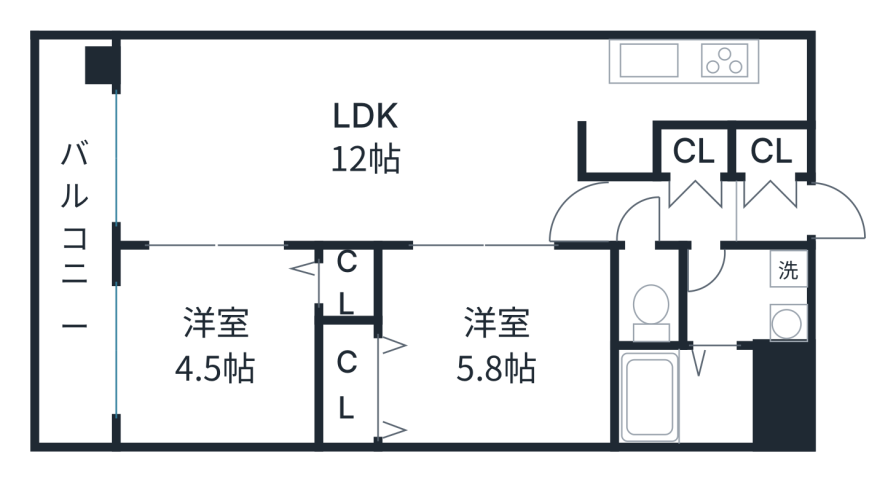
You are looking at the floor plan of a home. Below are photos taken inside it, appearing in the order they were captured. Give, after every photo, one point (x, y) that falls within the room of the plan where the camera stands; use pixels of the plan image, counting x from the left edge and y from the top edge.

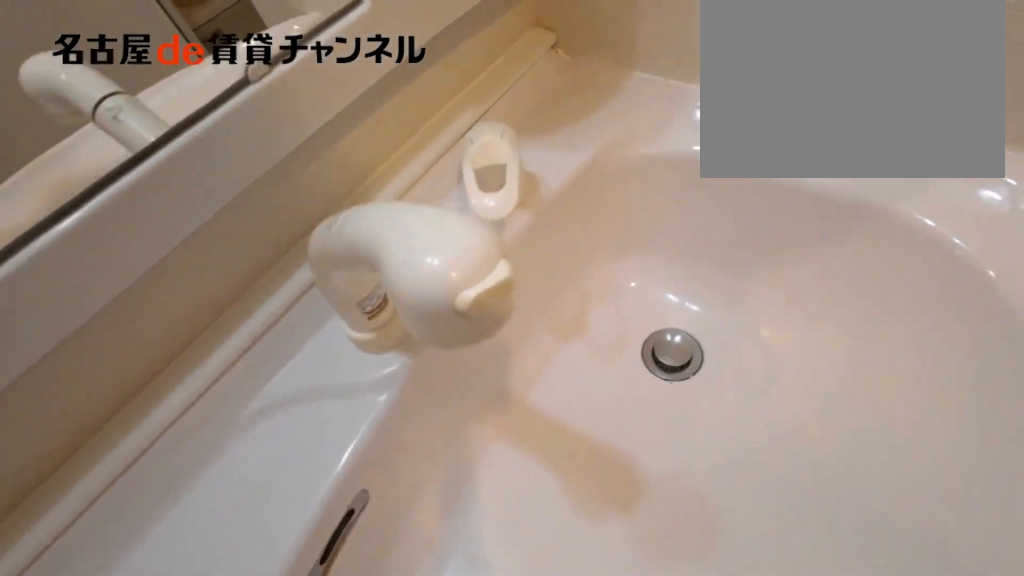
(747, 296)
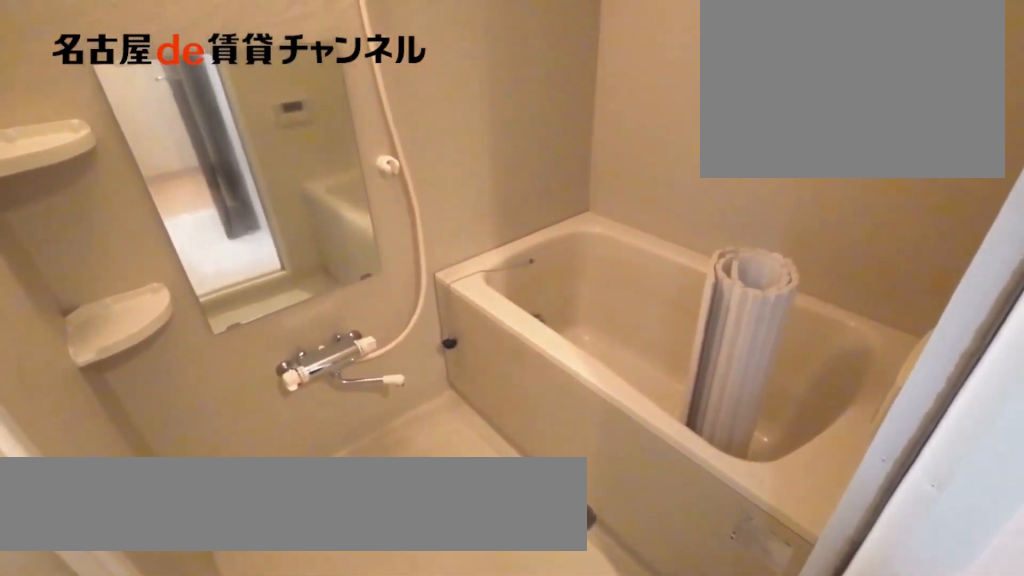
(682, 394)
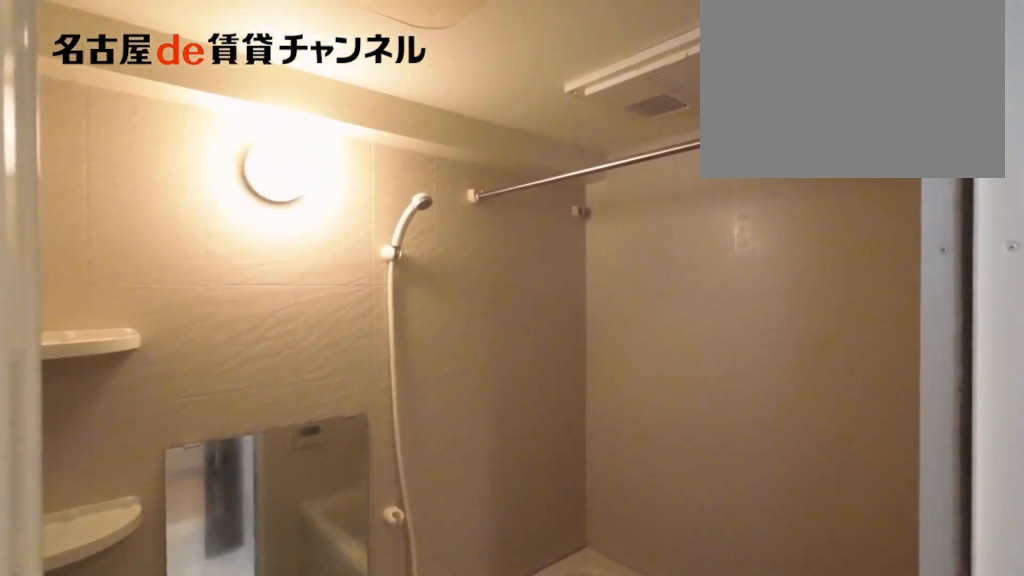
(682, 394)
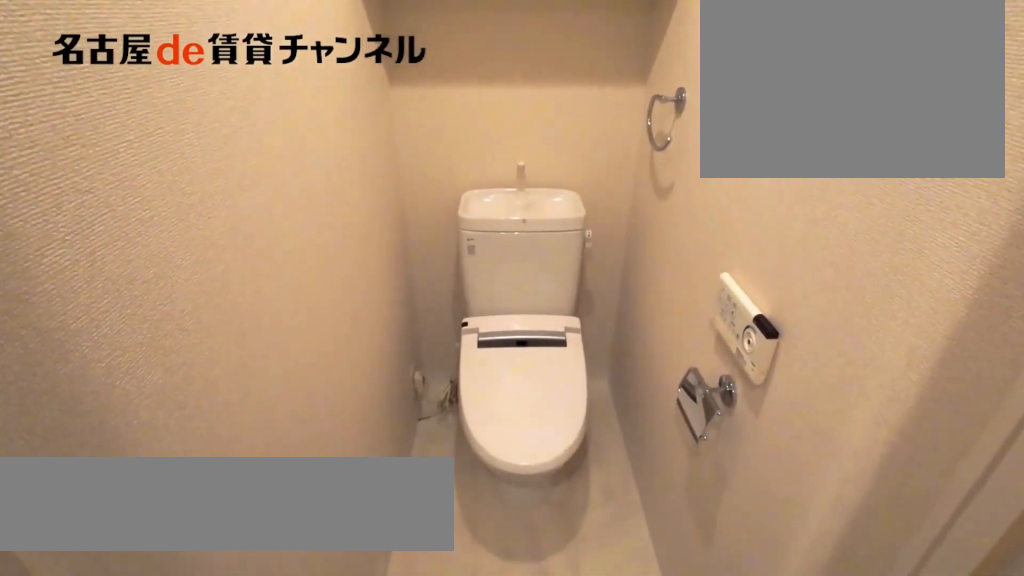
(648, 295)
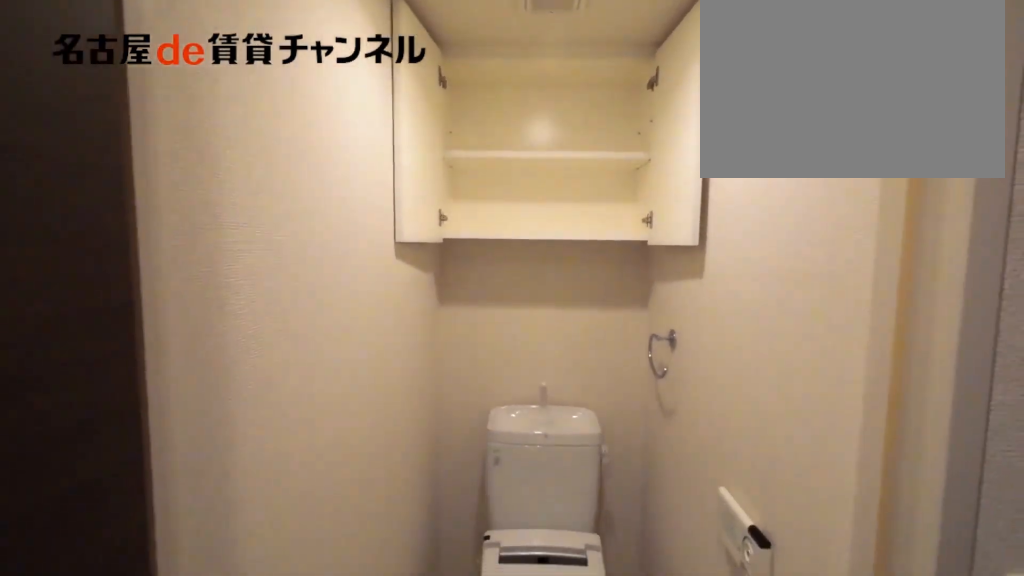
(648, 295)
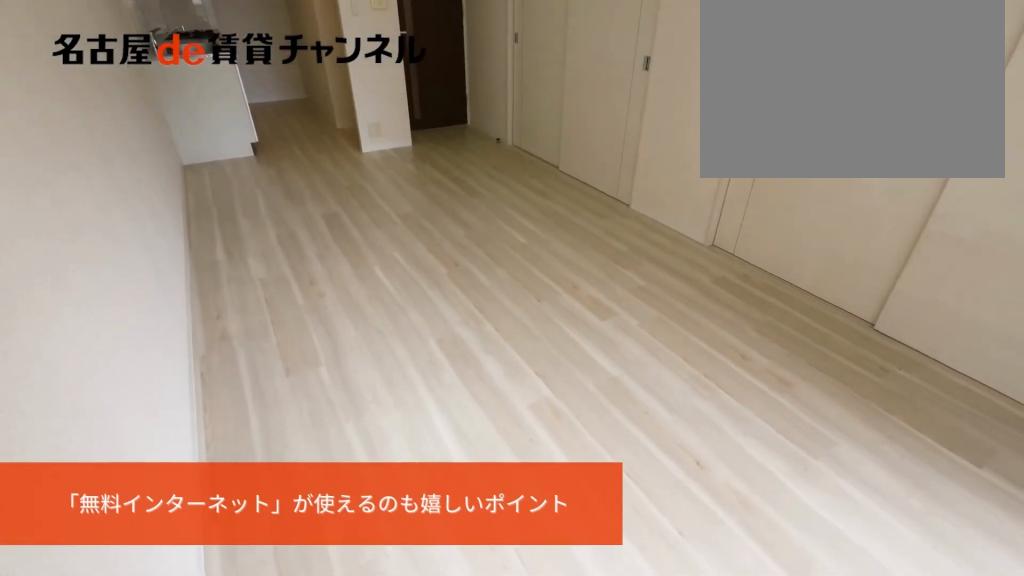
(360, 140)
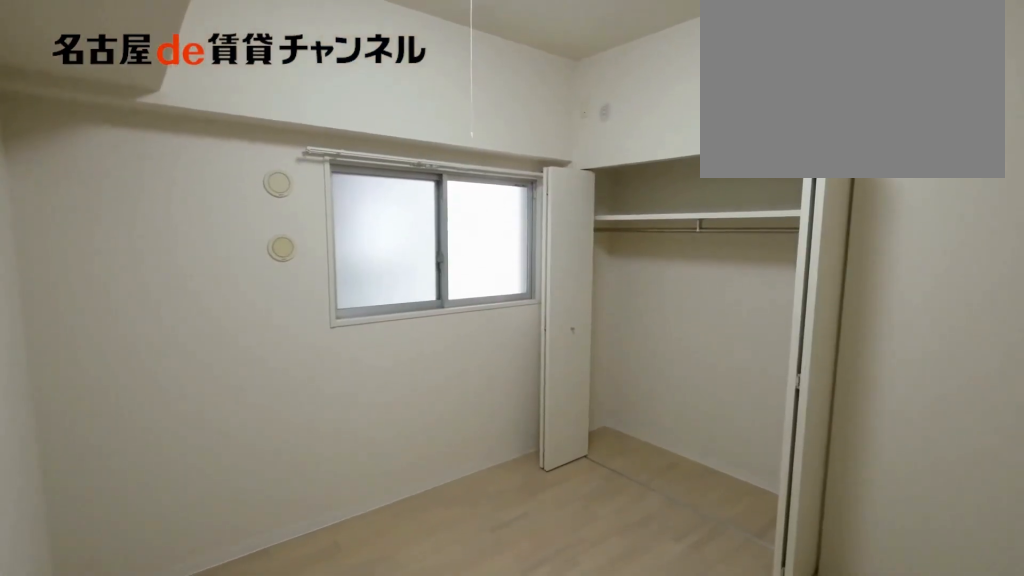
(475, 346)
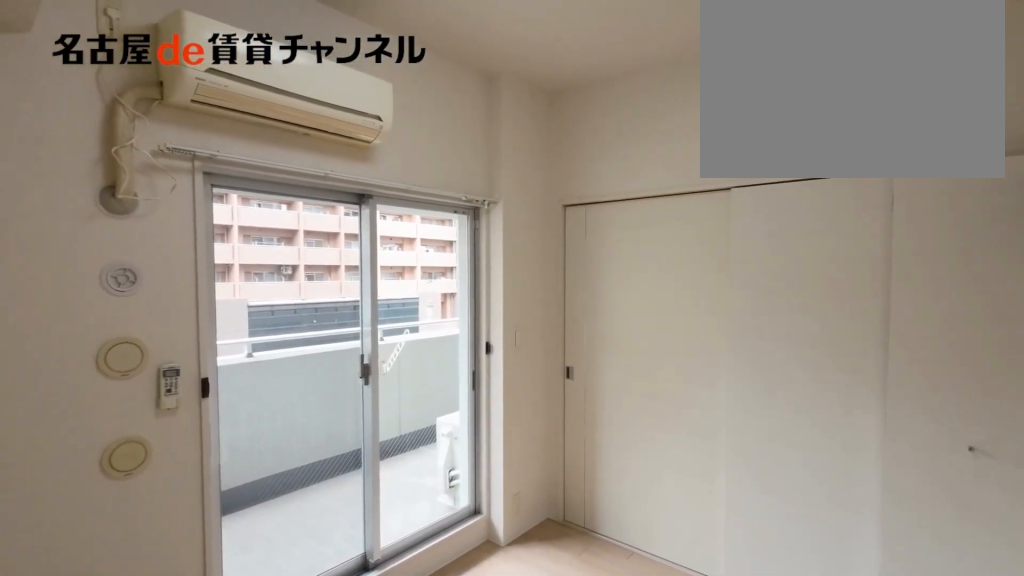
(229, 334)
